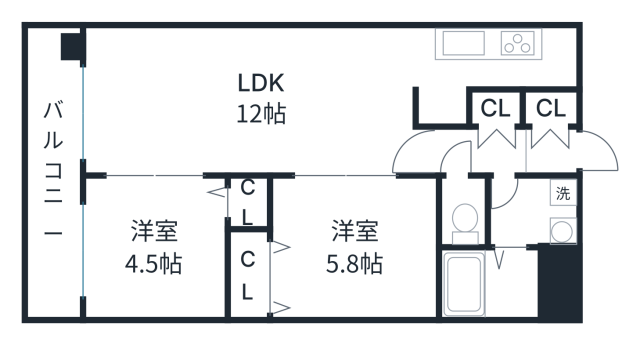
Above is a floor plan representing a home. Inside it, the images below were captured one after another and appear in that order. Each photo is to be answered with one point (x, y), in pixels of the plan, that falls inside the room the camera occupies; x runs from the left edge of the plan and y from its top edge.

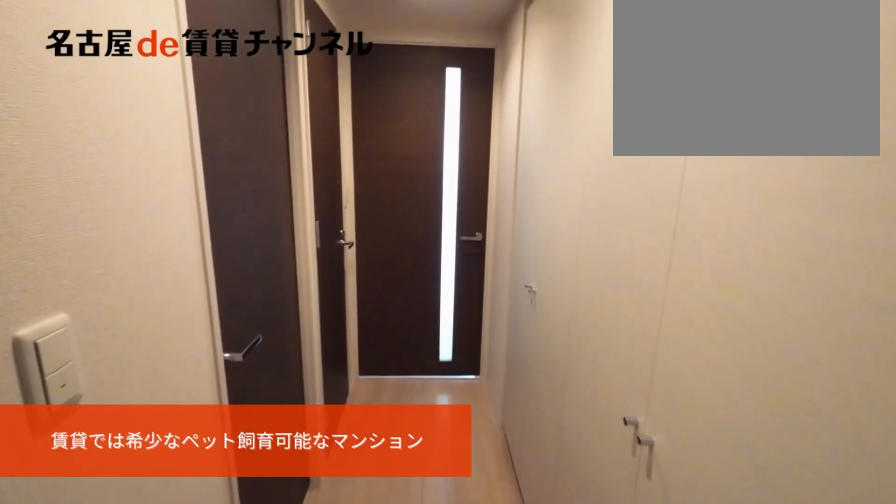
(523, 132)
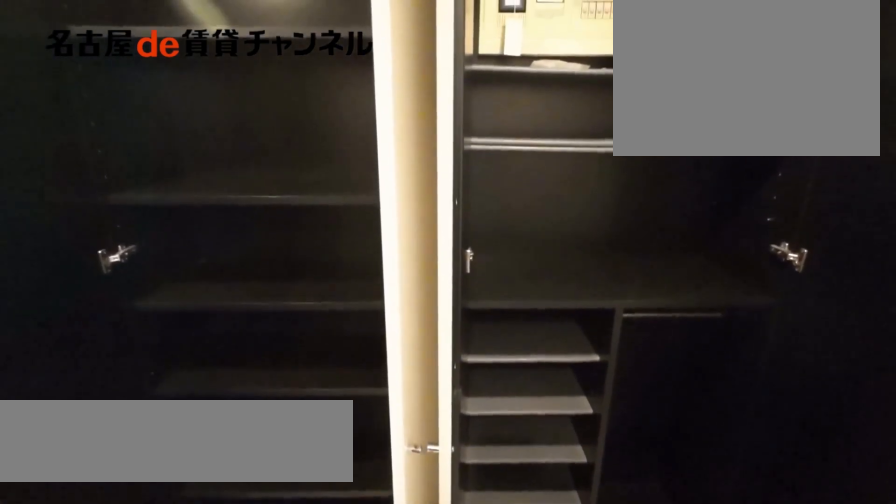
(523, 132)
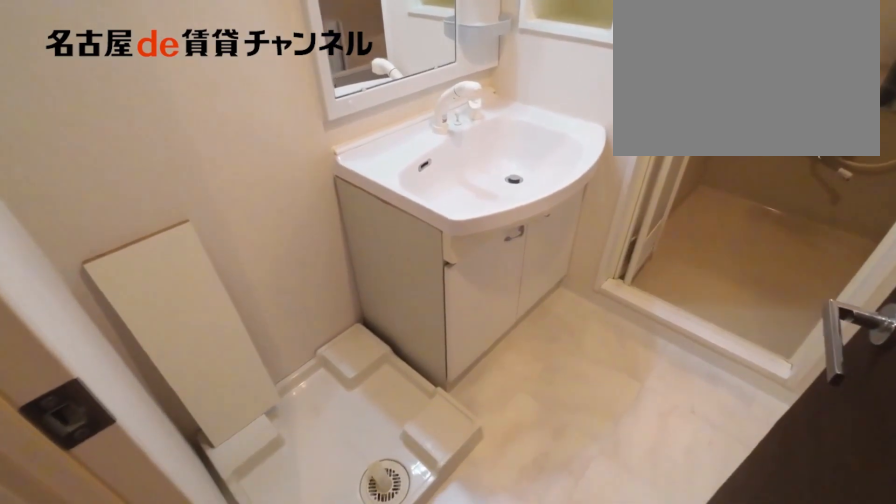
(534, 212)
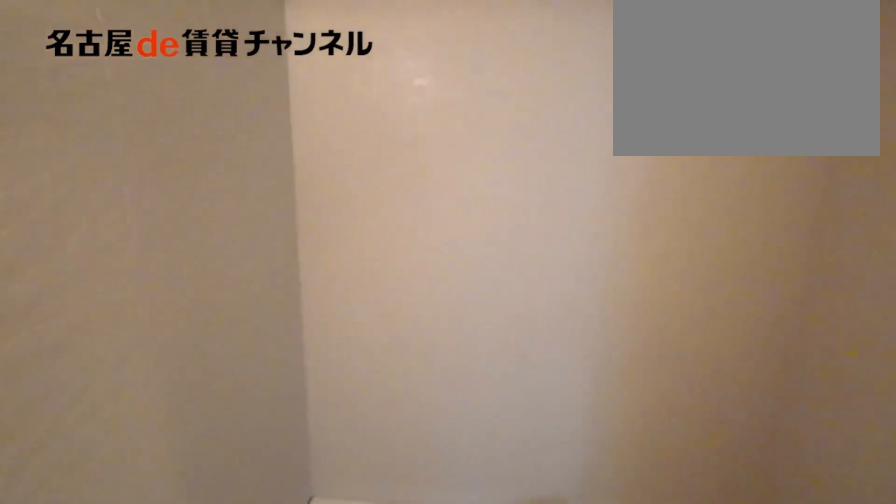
(487, 282)
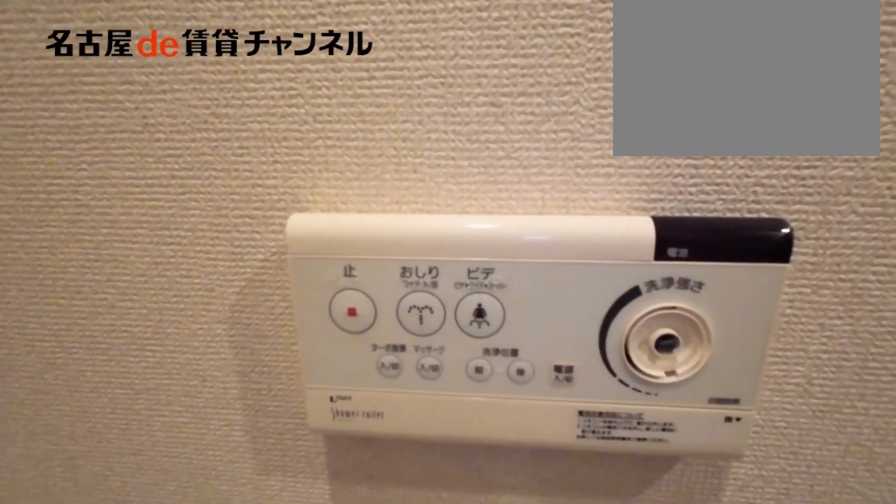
(463, 211)
